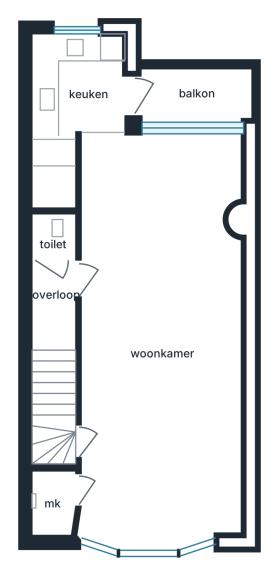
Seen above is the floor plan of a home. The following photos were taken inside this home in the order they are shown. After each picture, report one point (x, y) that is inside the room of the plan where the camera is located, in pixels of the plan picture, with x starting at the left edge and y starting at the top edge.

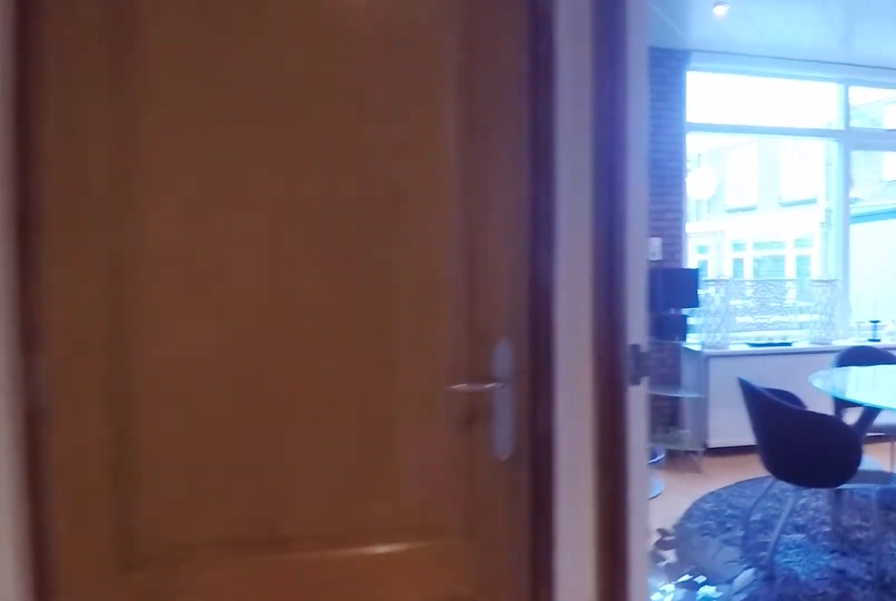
(53, 305)
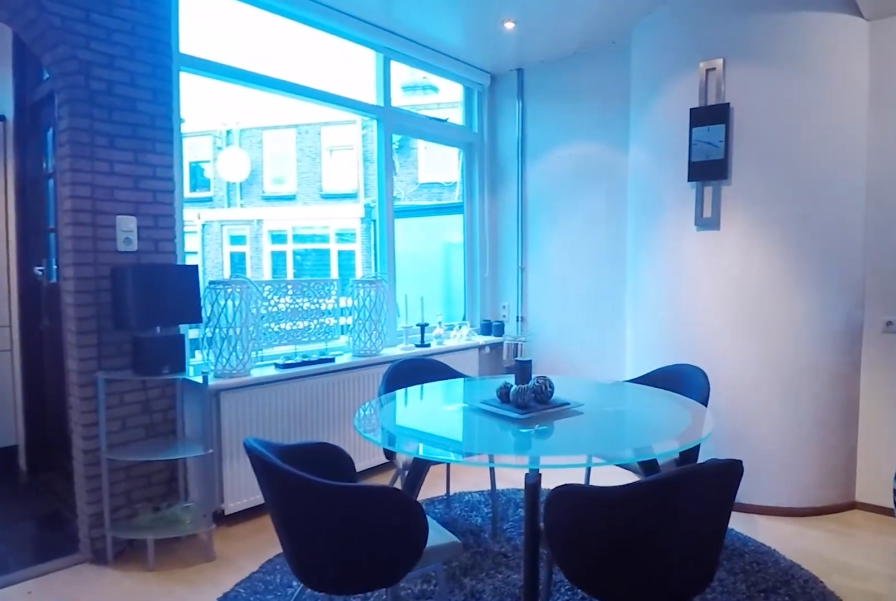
(154, 343)
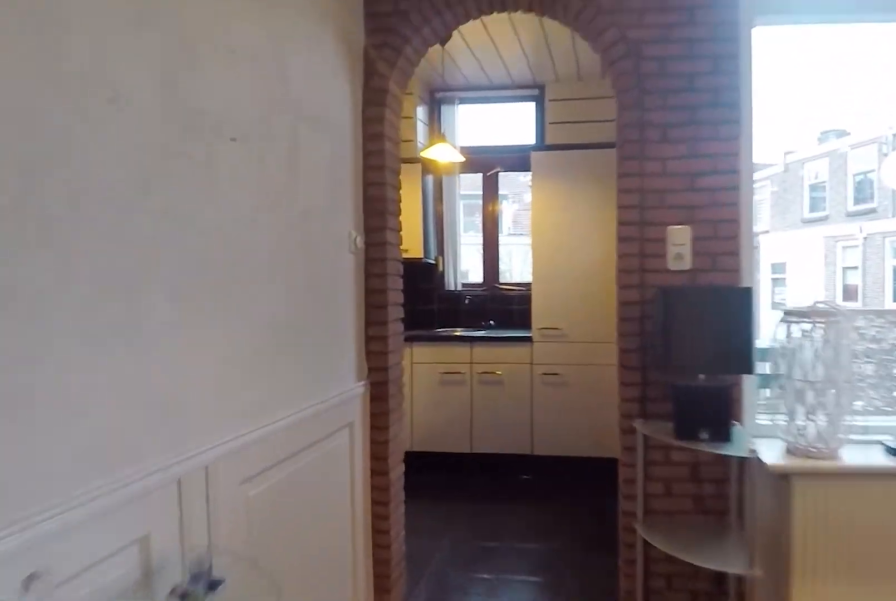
(154, 343)
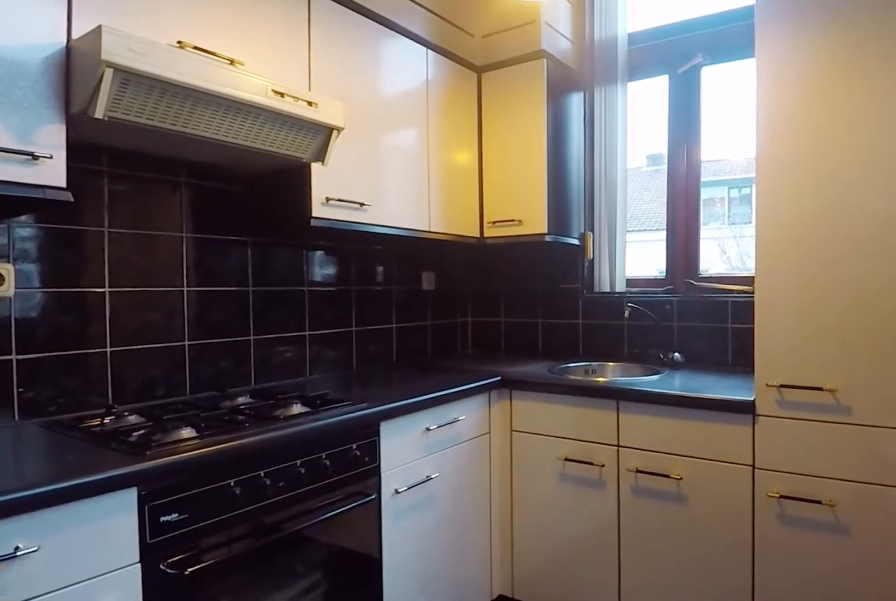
(72, 106)
